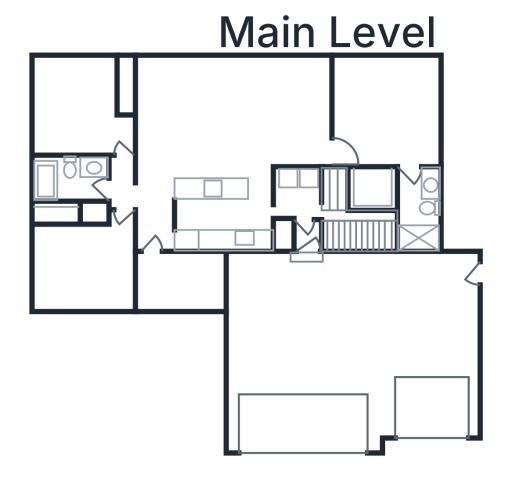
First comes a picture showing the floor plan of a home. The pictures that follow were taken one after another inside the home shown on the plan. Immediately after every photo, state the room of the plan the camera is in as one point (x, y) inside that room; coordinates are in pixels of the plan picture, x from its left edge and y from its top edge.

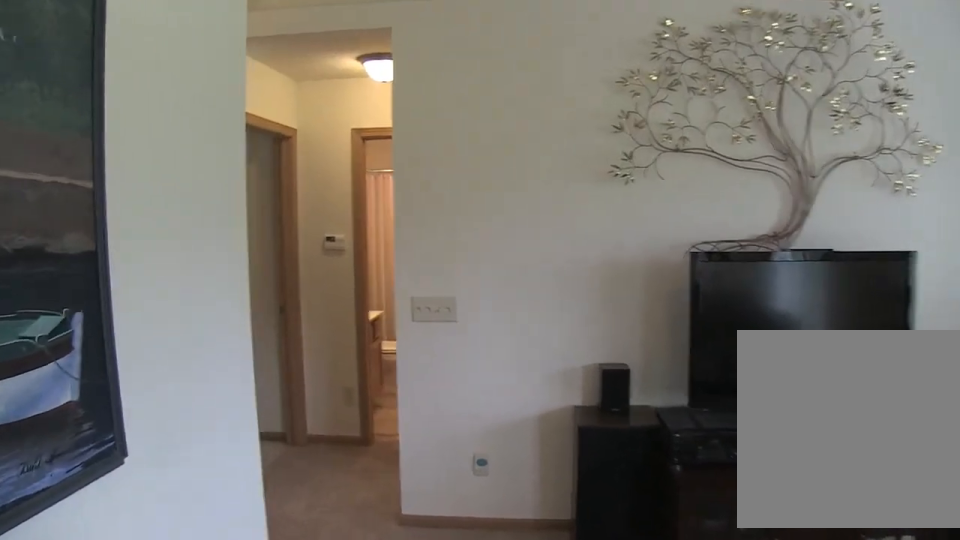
(206, 117)
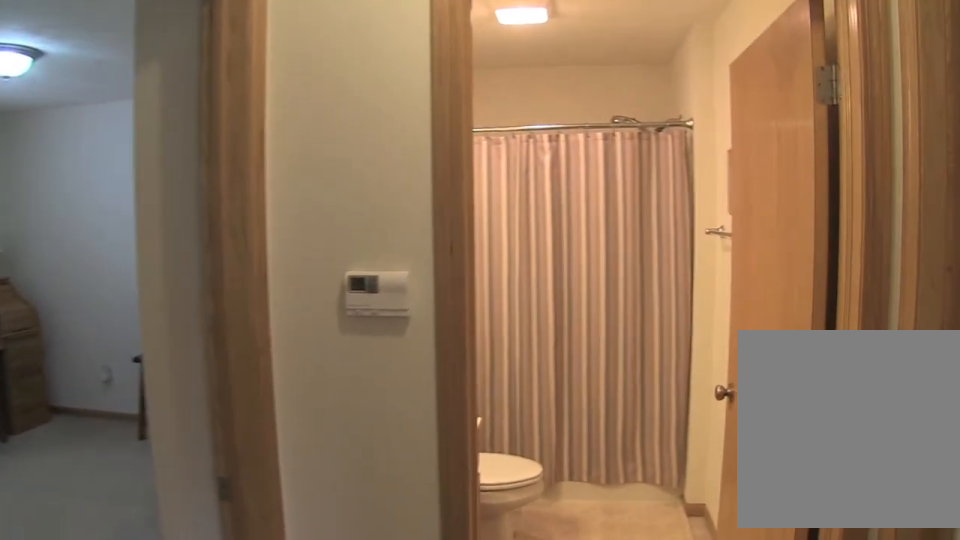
(122, 183)
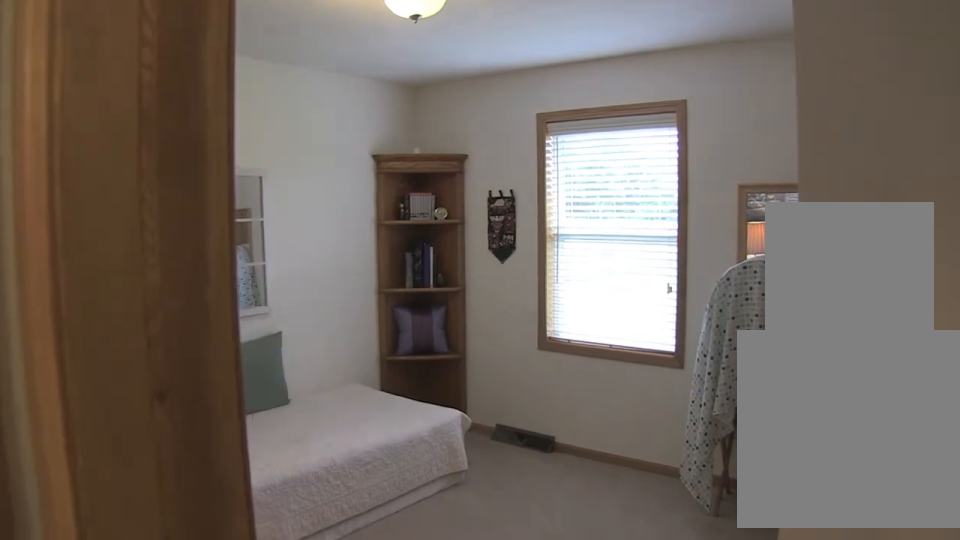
(81, 108)
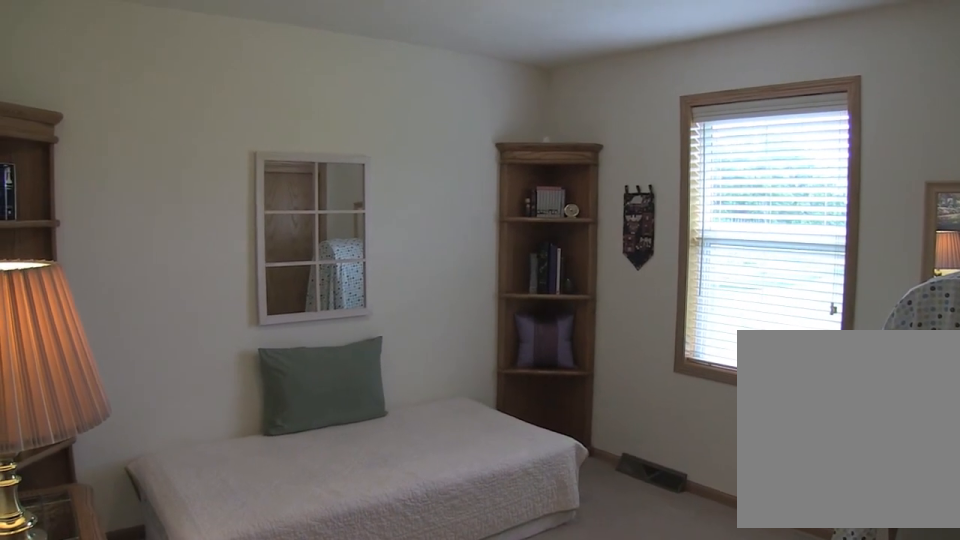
(81, 108)
